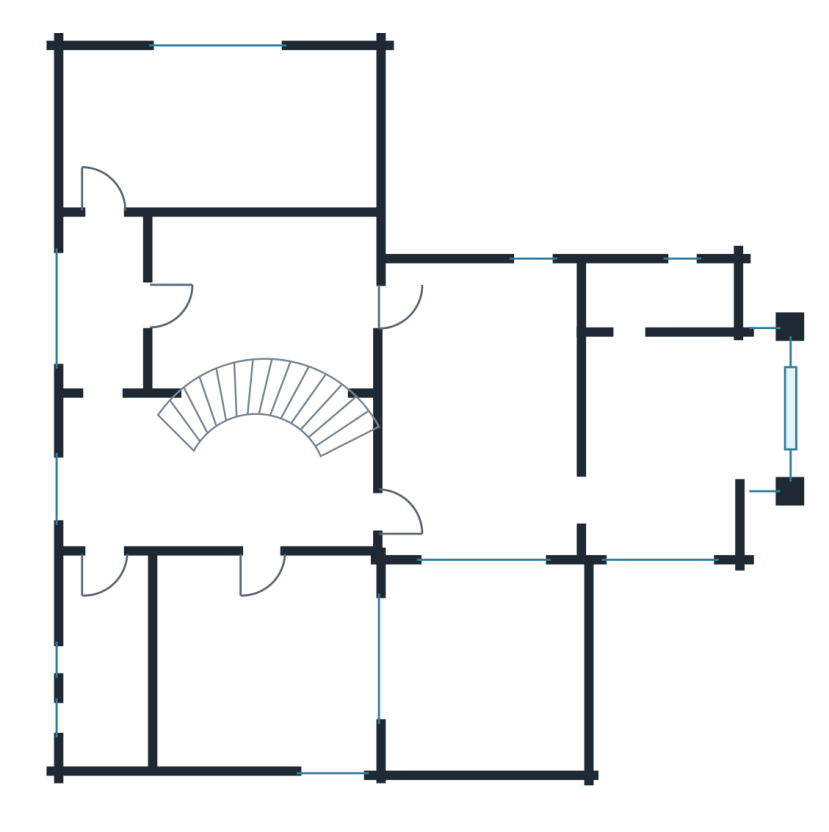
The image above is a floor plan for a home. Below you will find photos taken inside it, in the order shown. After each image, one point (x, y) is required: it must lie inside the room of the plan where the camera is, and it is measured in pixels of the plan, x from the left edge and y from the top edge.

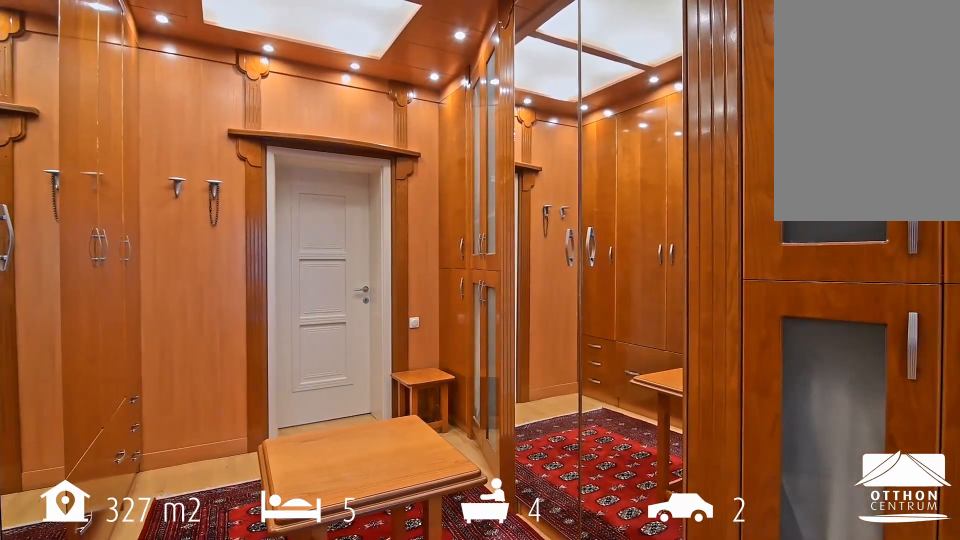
(261, 296)
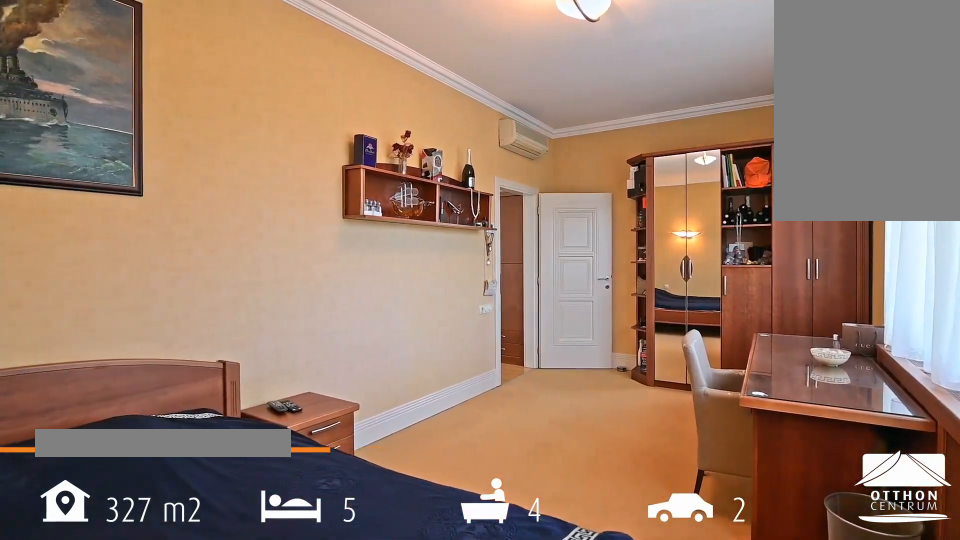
(220, 131)
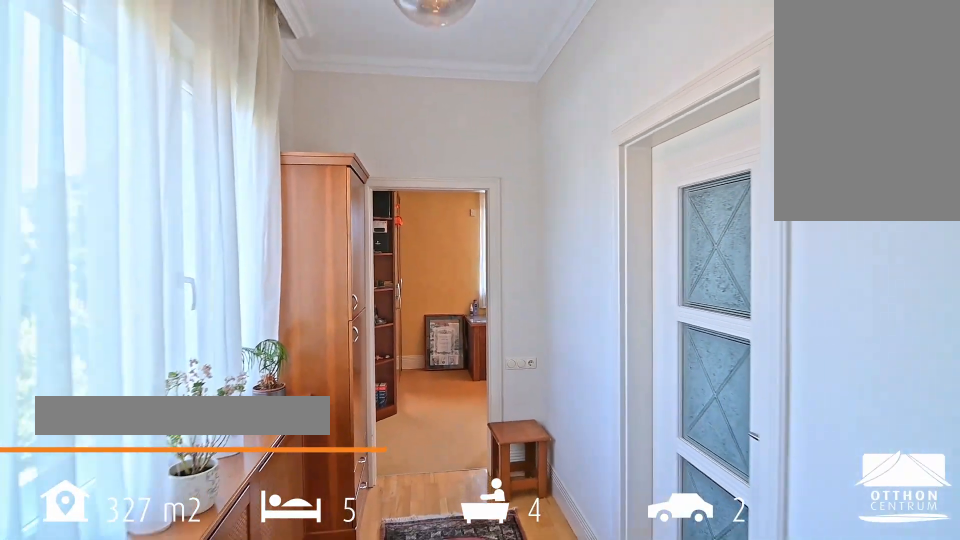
(103, 303)
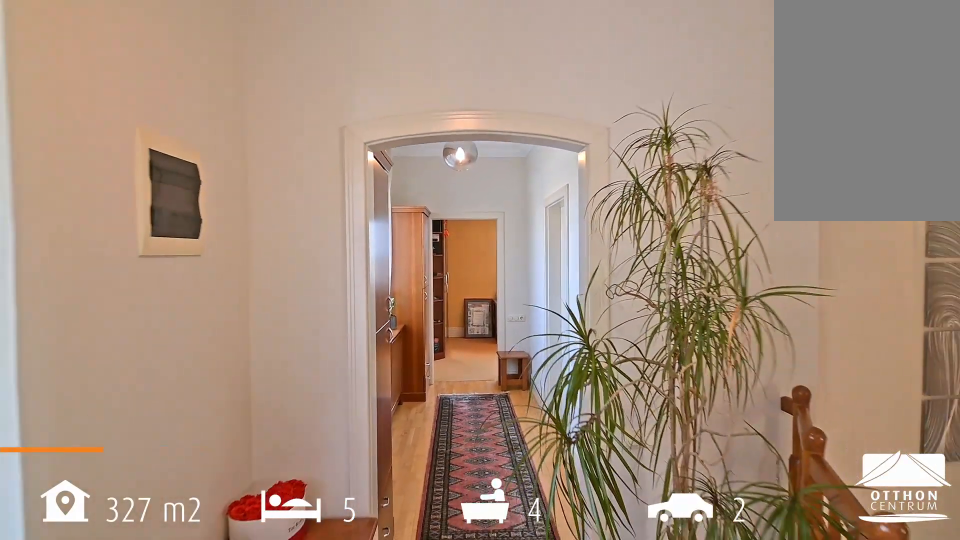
(117, 475)
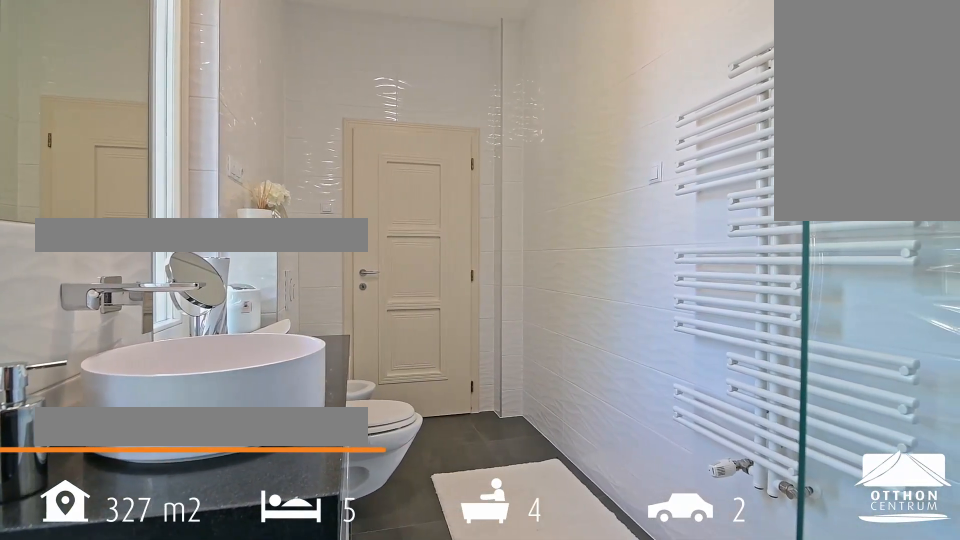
(110, 668)
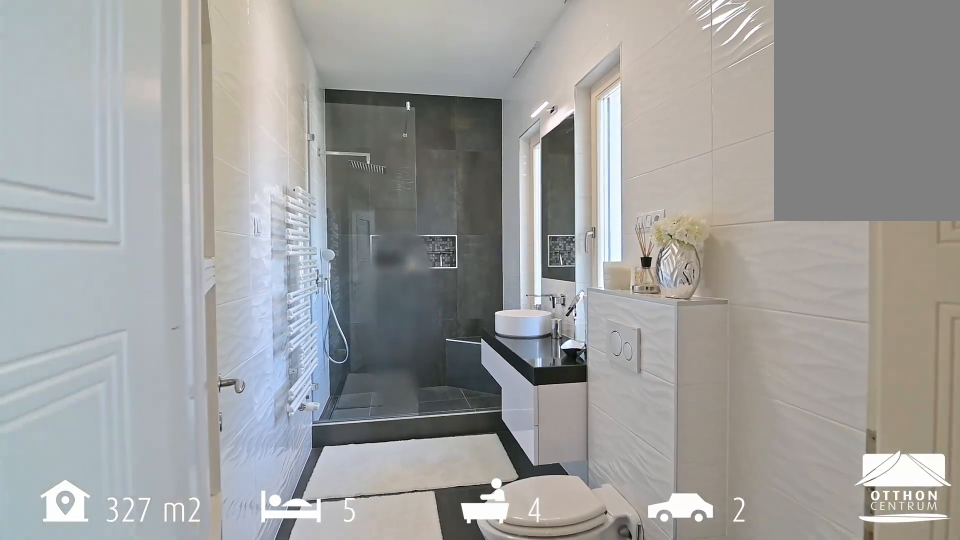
(110, 668)
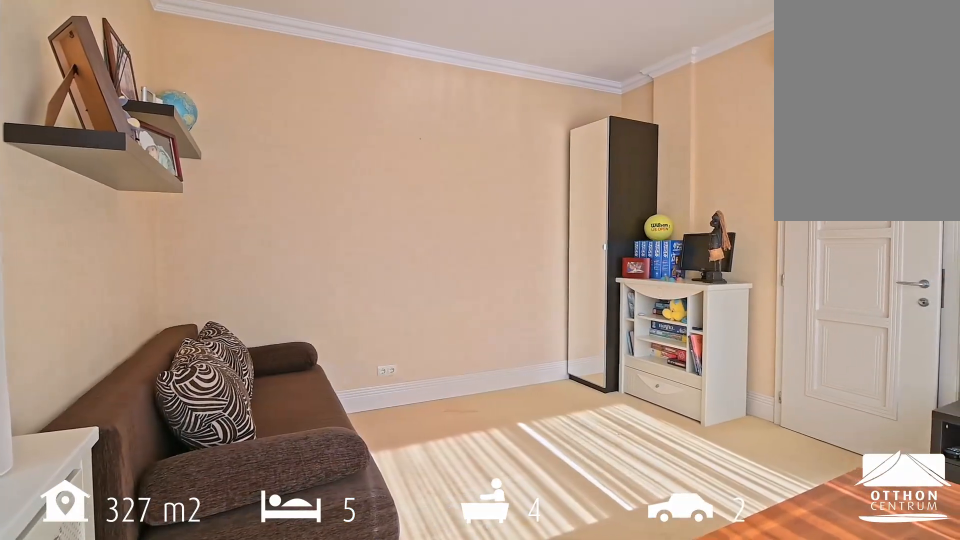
(261, 668)
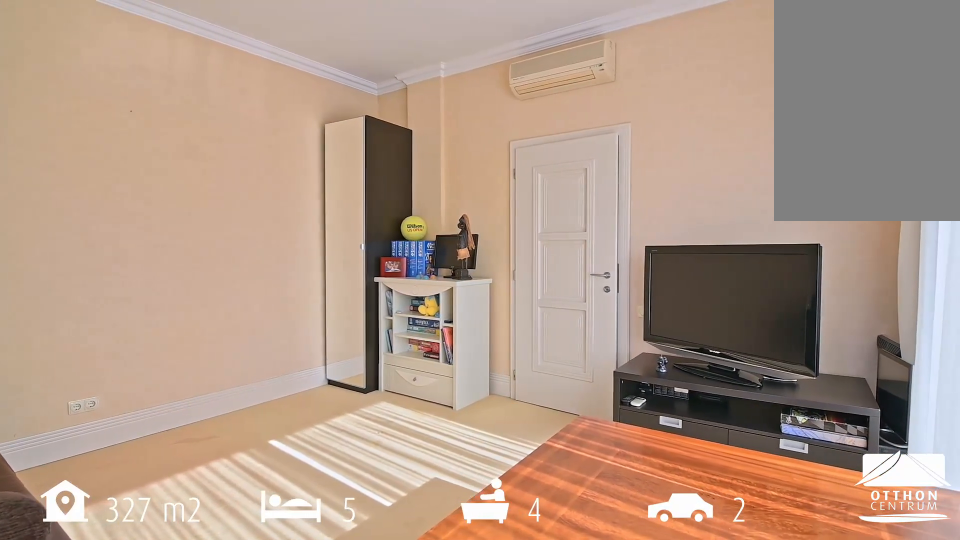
(262, 668)
